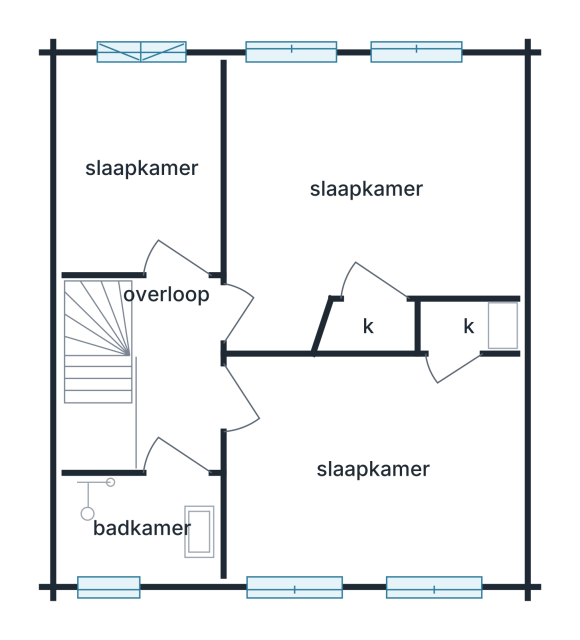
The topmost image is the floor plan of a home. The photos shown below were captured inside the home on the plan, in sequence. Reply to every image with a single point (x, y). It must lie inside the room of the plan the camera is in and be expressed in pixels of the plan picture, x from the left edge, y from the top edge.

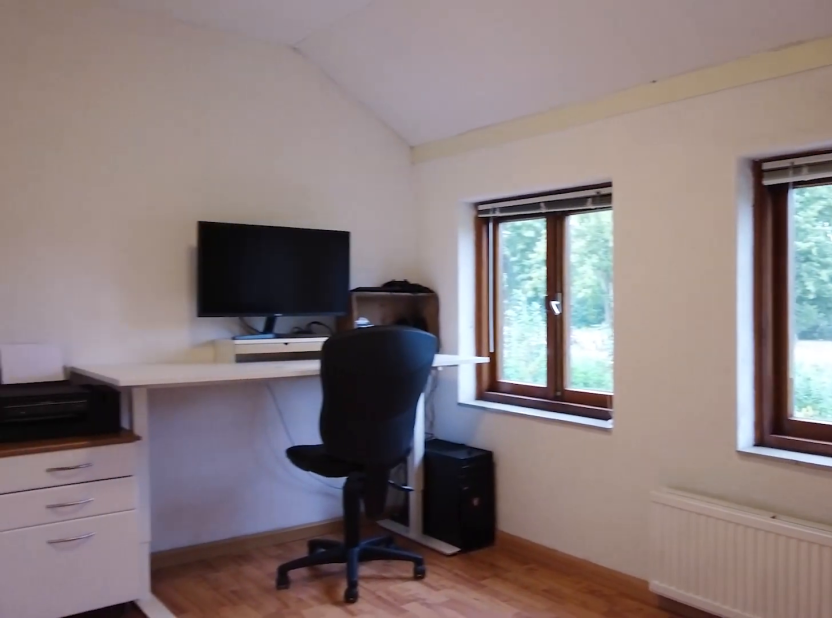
(372, 466)
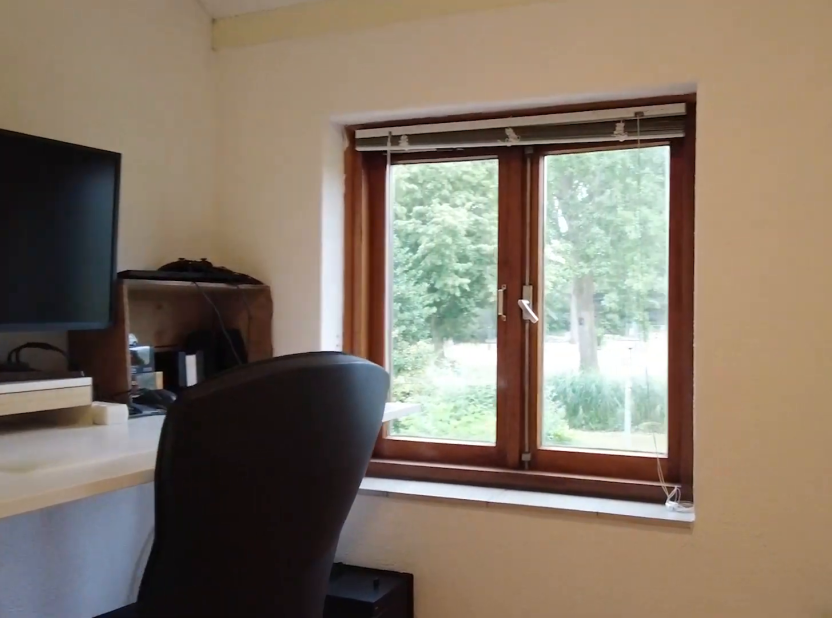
(372, 466)
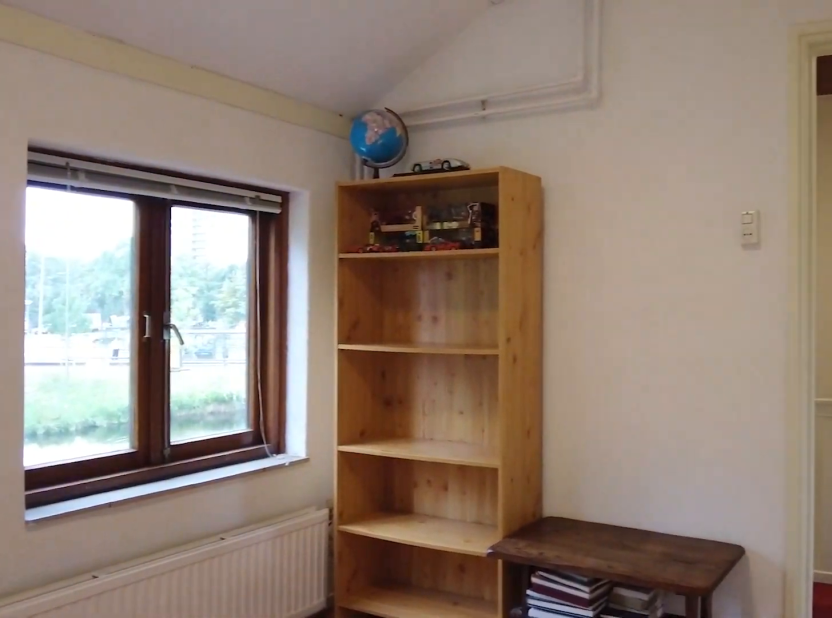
(372, 466)
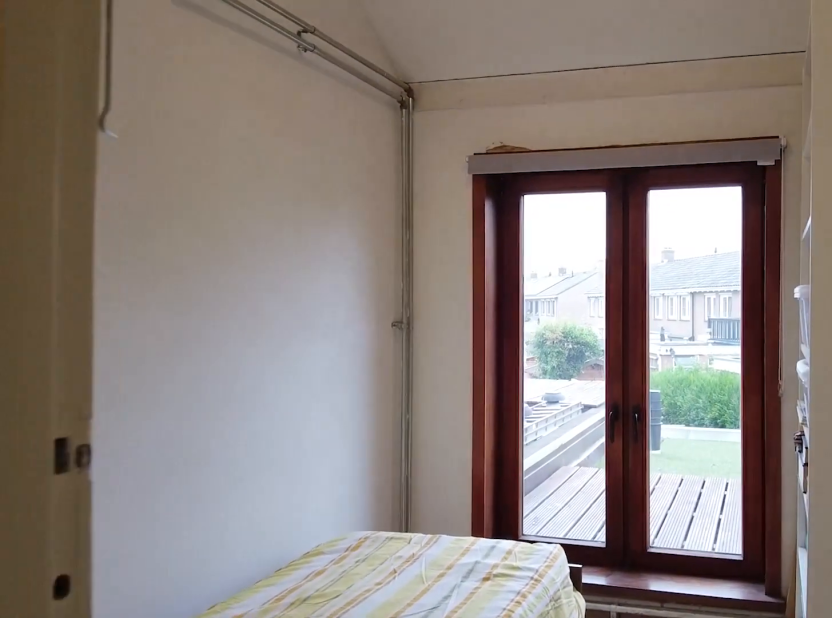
(141, 166)
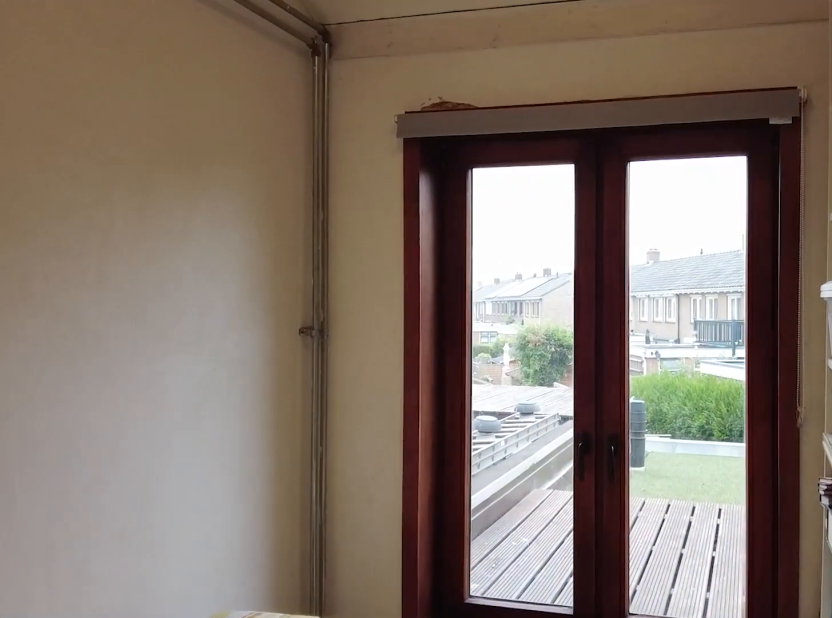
(141, 166)
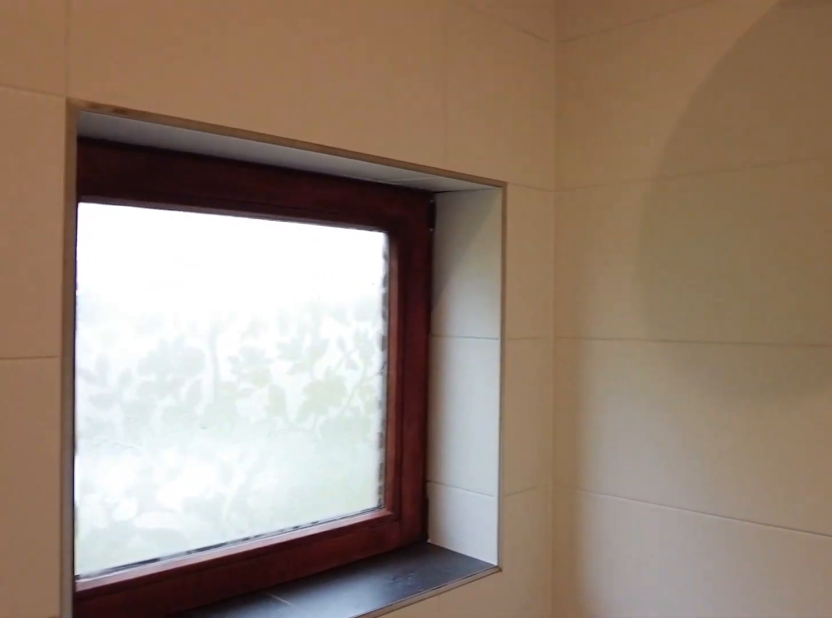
(143, 525)
